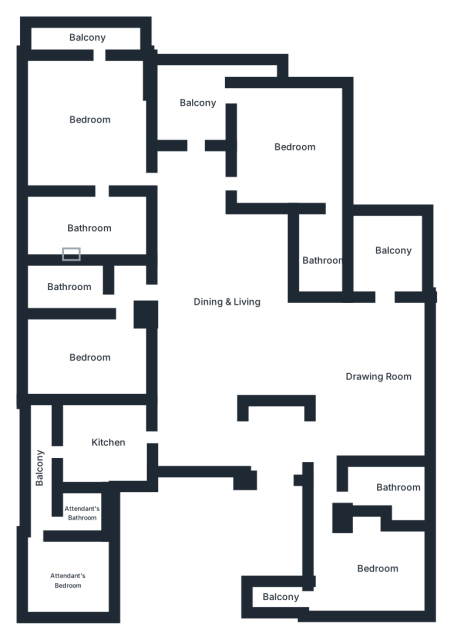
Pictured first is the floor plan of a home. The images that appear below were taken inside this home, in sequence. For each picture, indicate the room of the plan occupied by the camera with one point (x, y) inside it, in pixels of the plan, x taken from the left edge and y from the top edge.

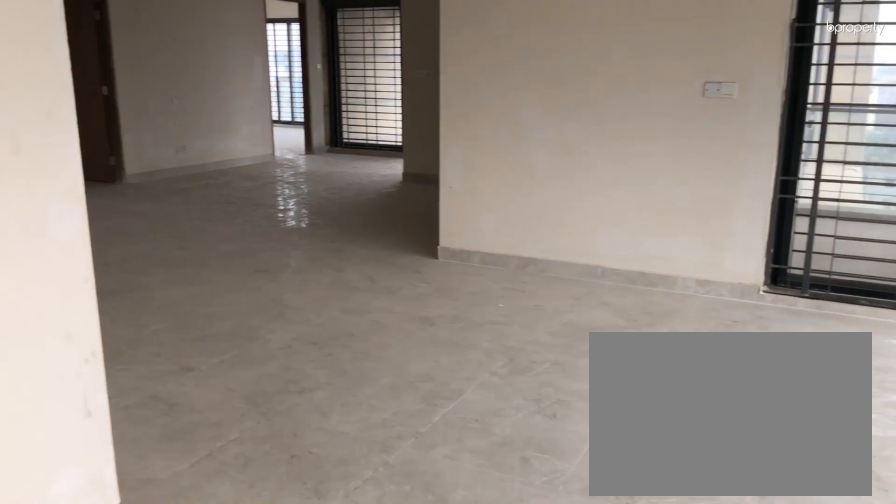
(371, 372)
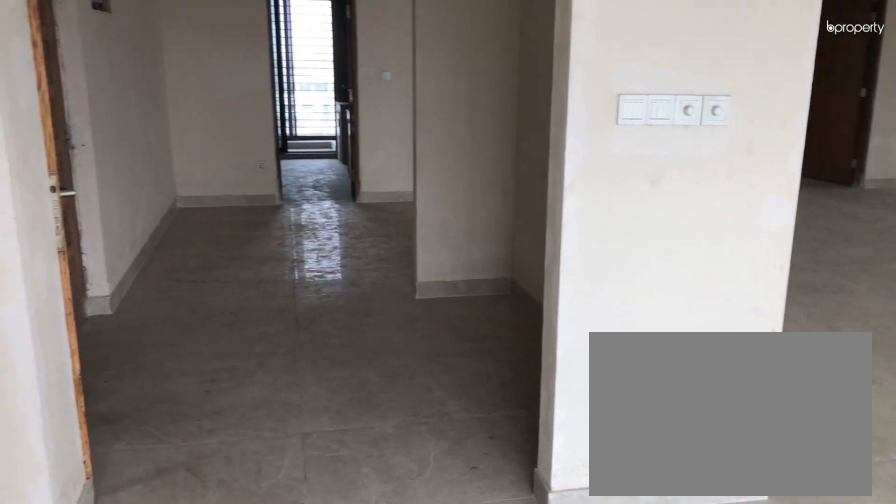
(371, 372)
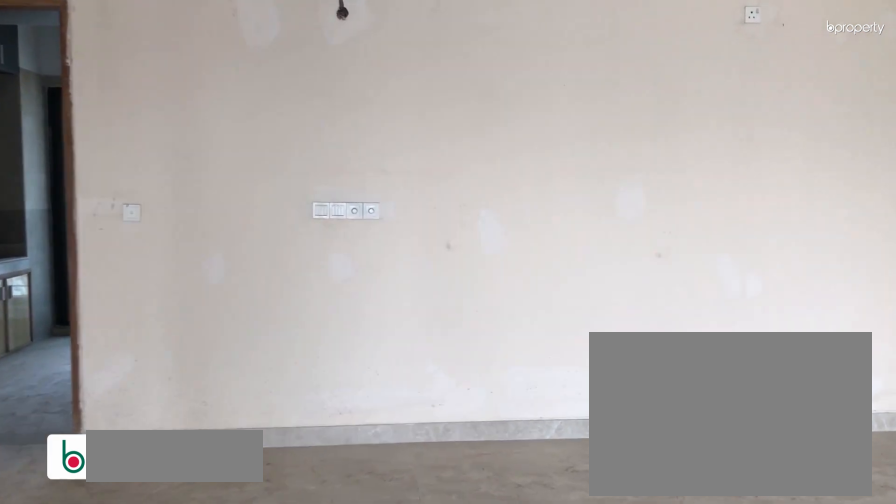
(219, 308)
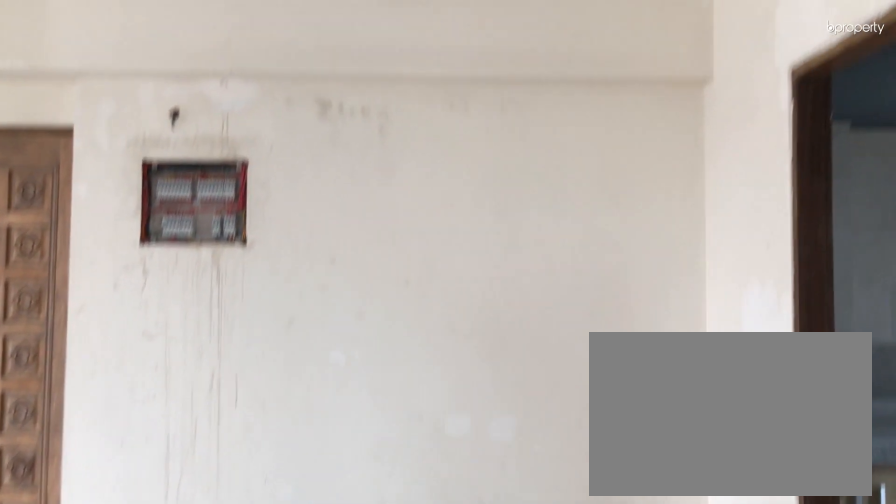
(219, 303)
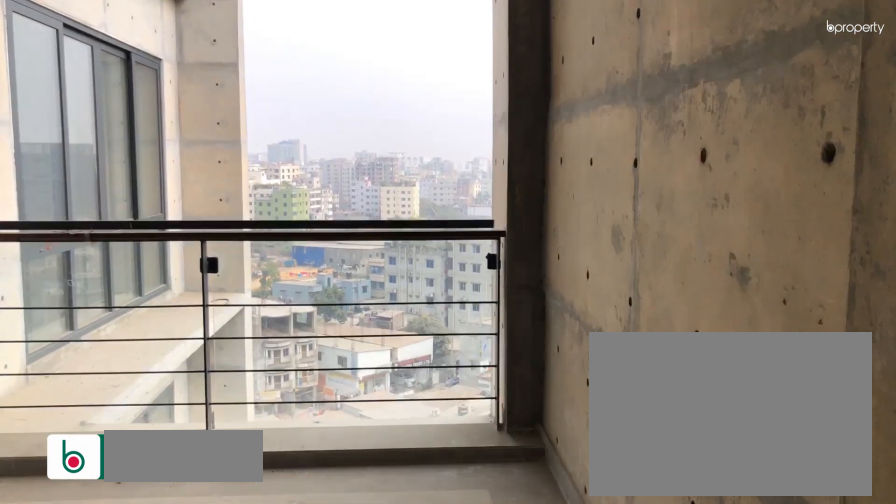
(386, 251)
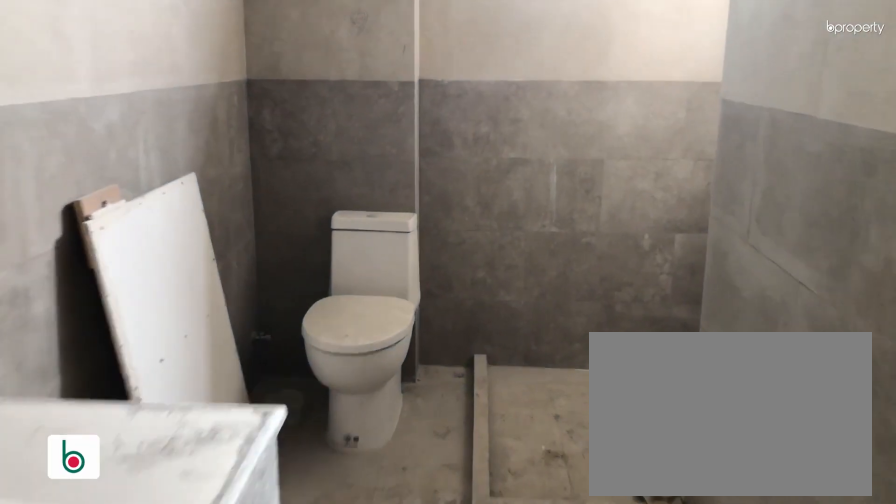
(358, 487)
